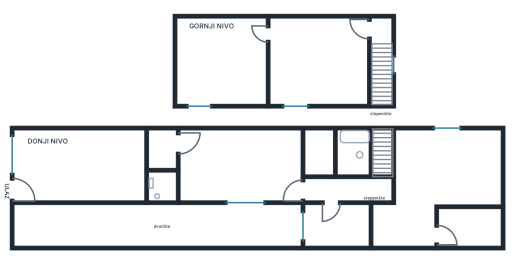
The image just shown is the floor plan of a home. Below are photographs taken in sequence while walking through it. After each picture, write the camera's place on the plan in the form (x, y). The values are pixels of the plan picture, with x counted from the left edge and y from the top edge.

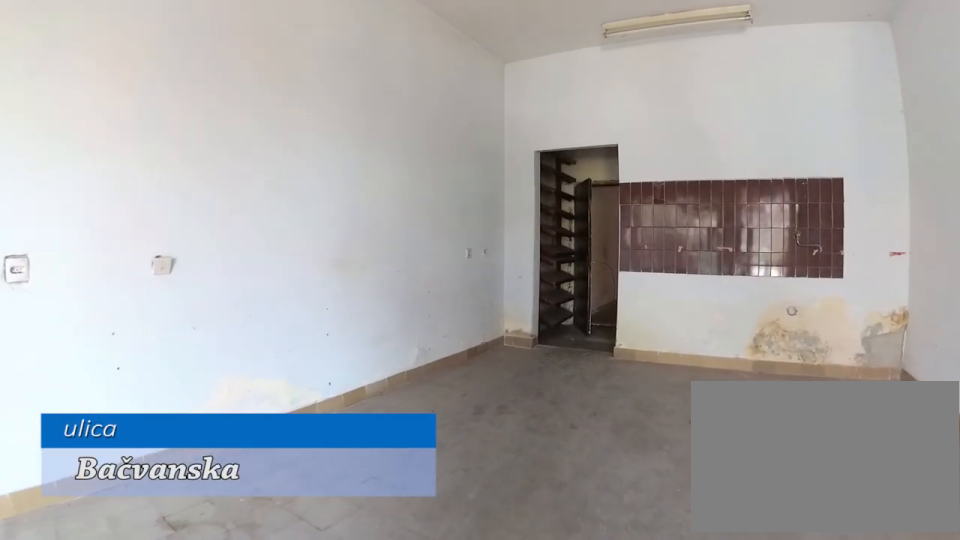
(67, 170)
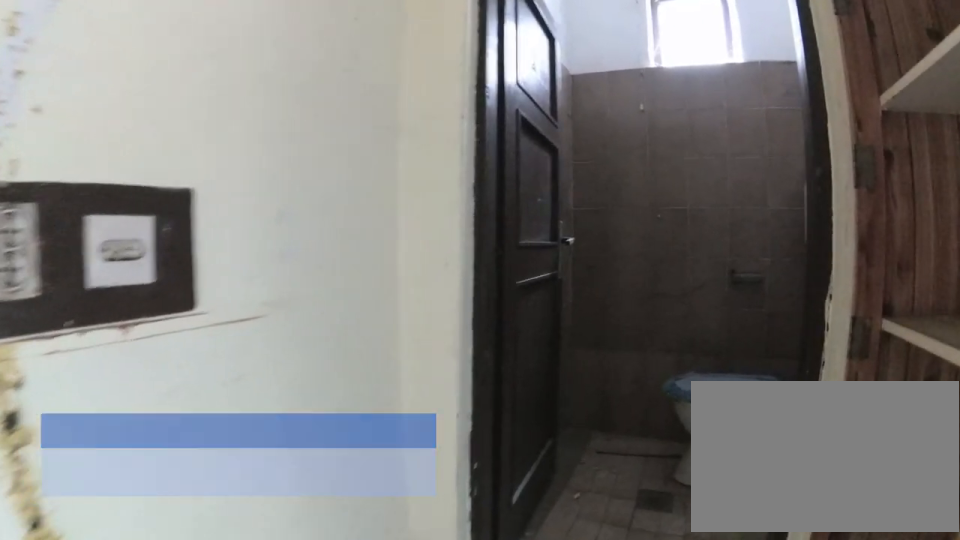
(163, 143)
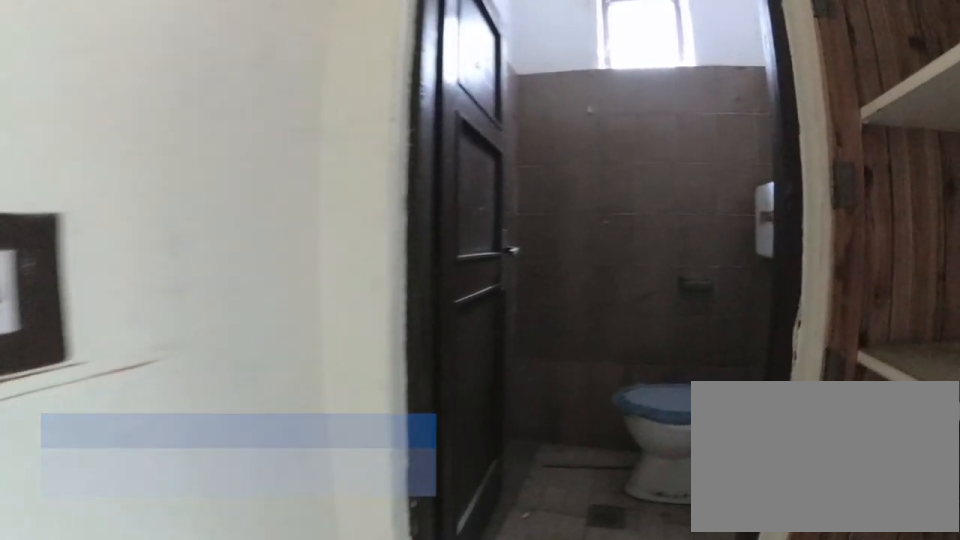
(163, 145)
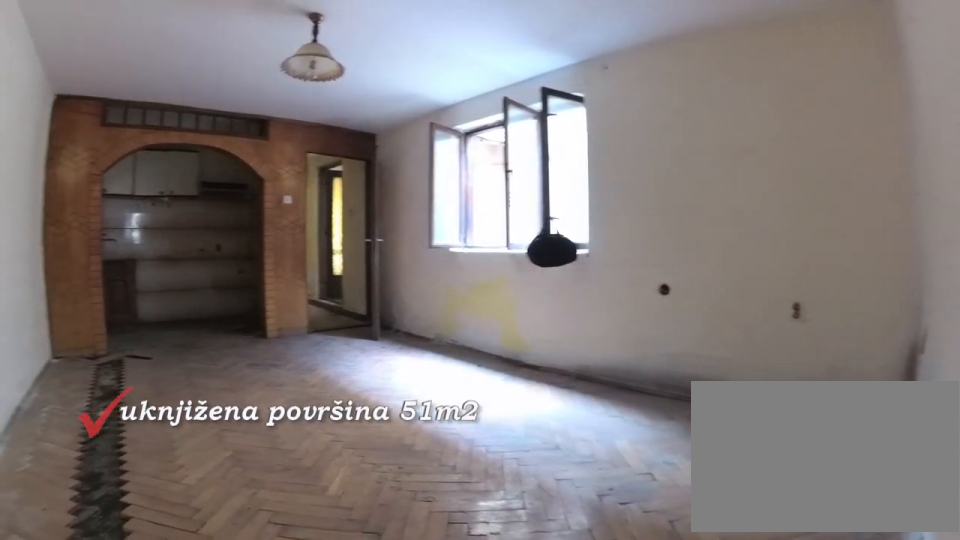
(174, 137)
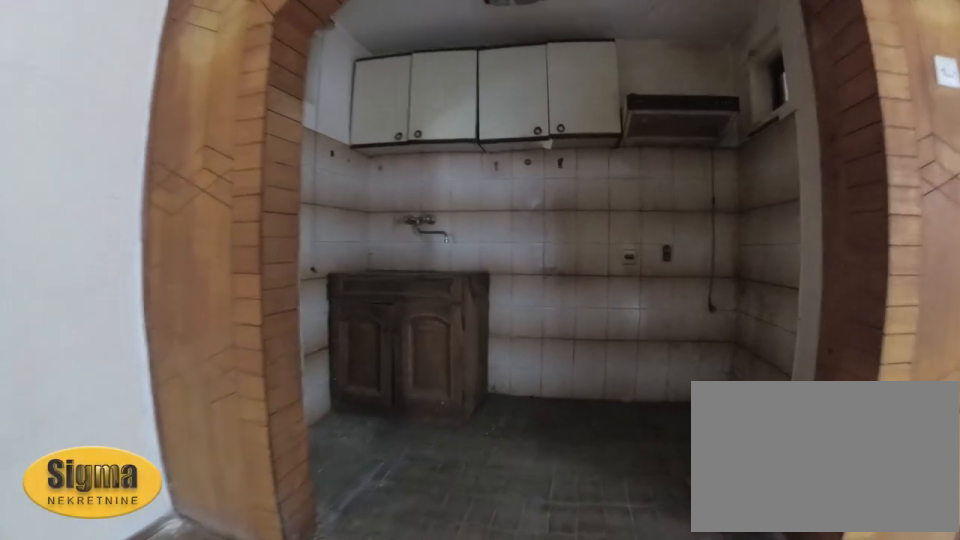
(257, 144)
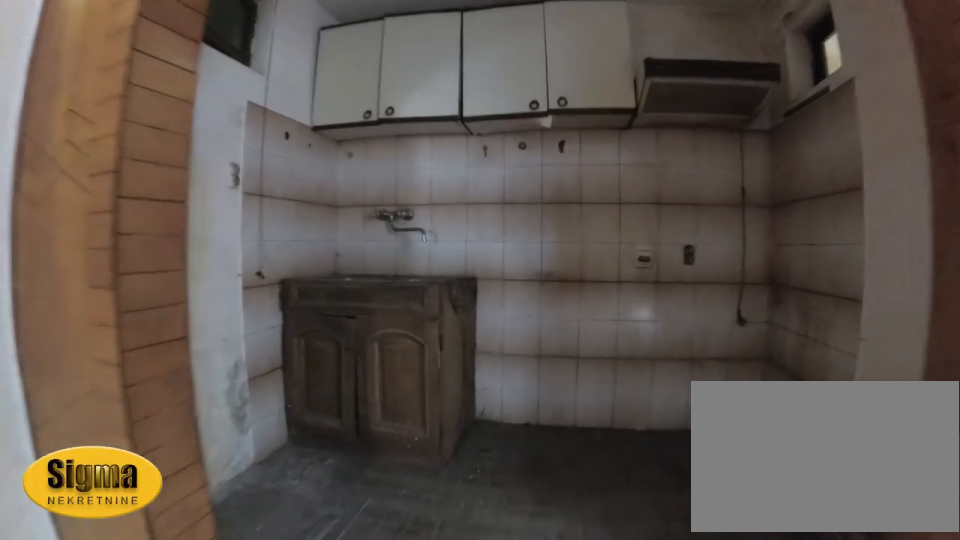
(269, 144)
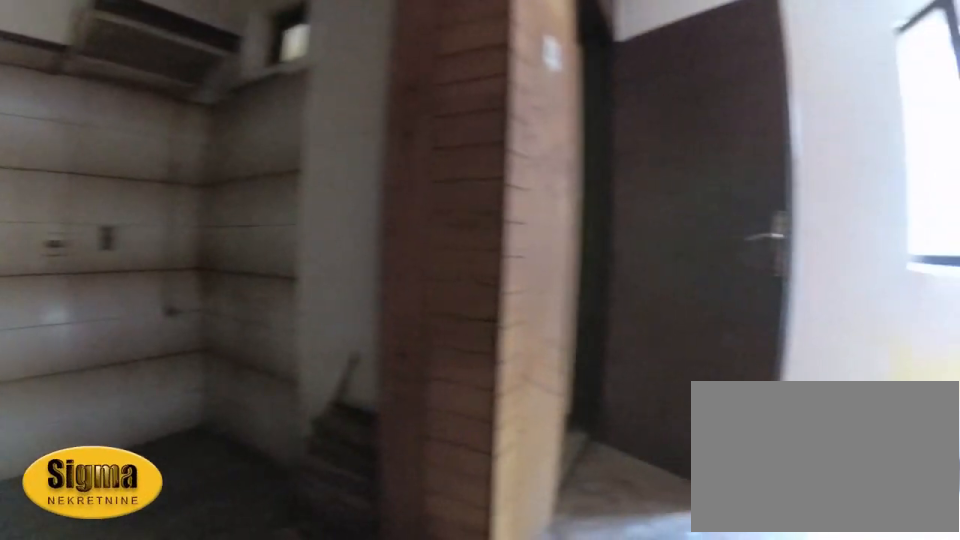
(289, 131)
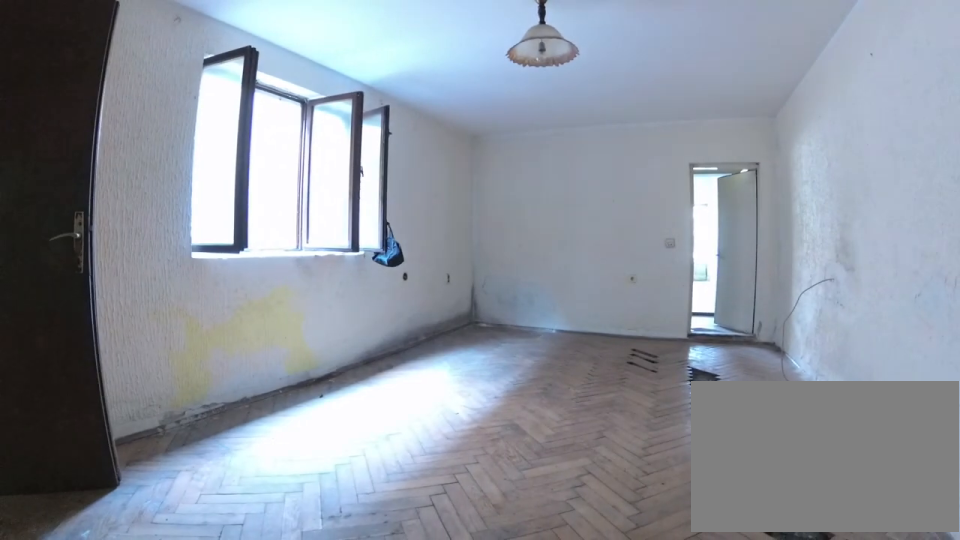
(303, 147)
